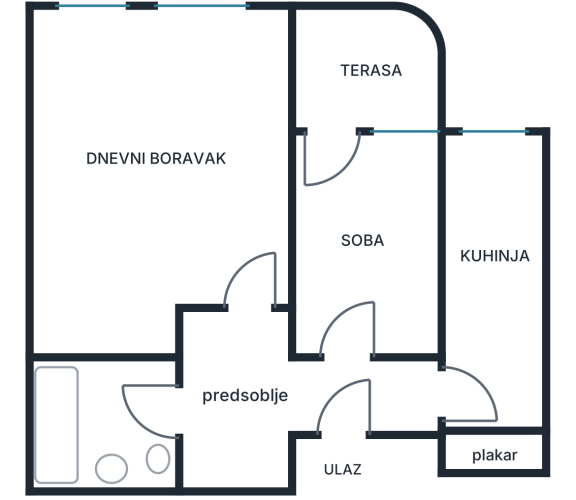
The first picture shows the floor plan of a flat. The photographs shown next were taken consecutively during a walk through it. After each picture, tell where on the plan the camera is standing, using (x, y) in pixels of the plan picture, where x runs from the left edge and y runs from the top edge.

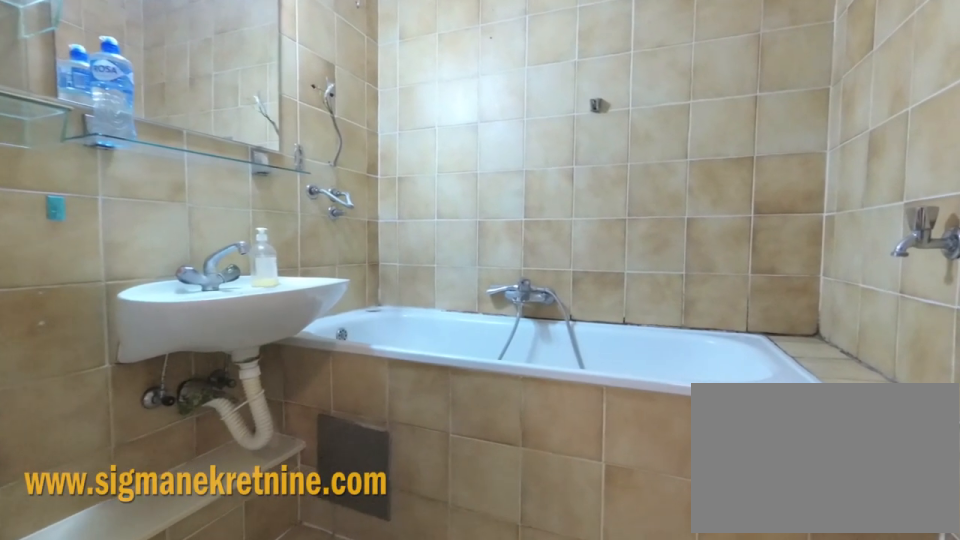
(167, 399)
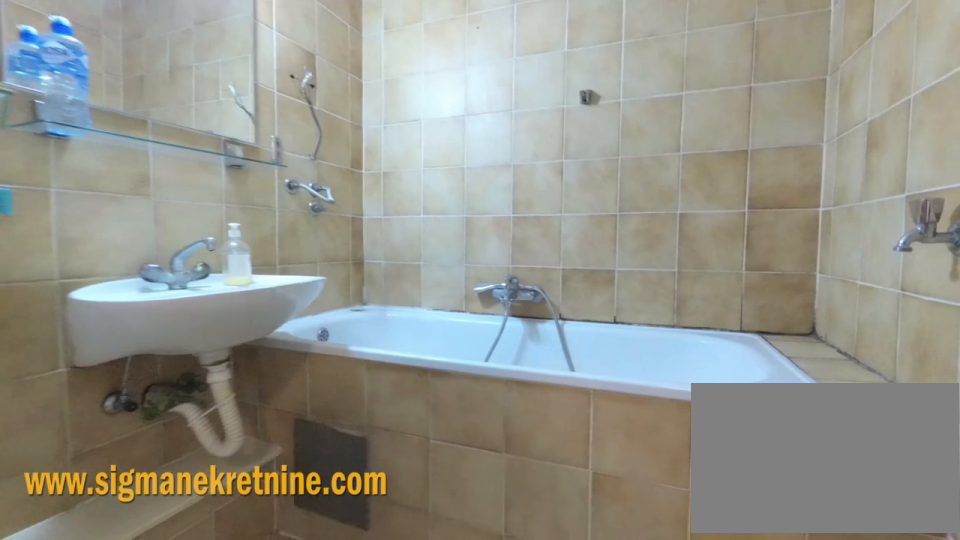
(157, 399)
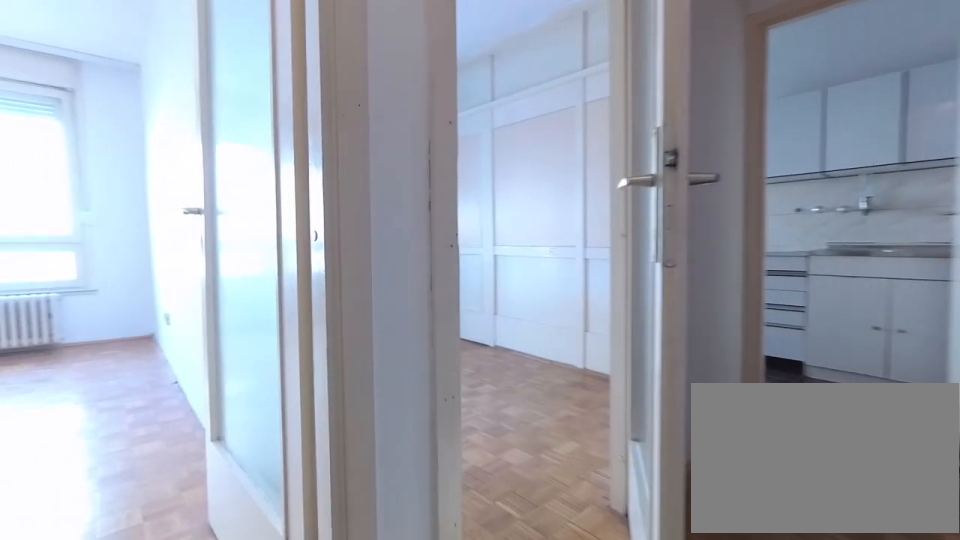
(272, 396)
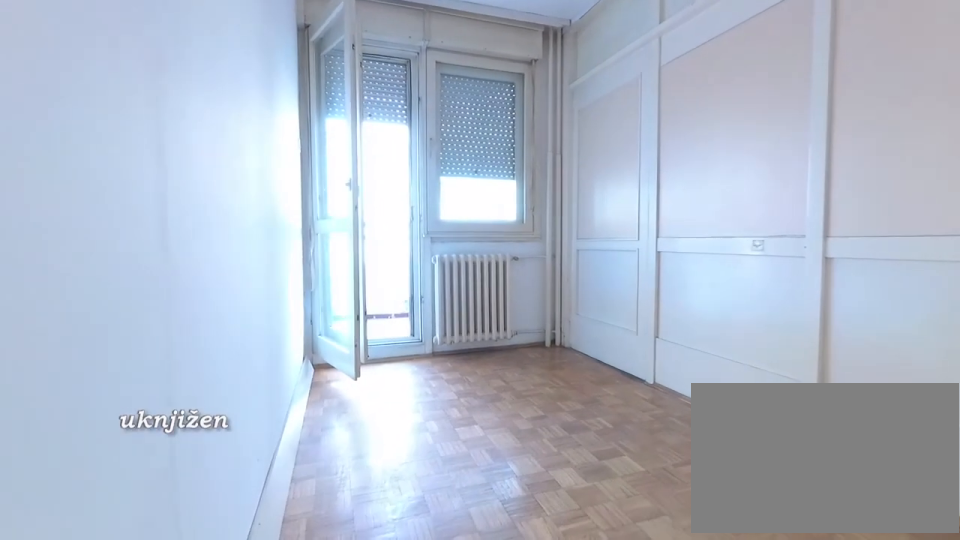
(337, 372)
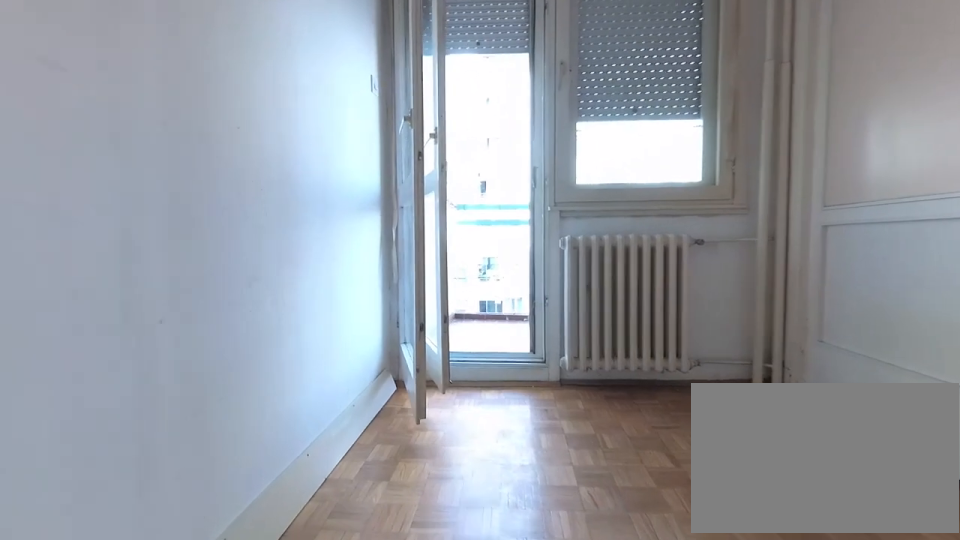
(342, 304)
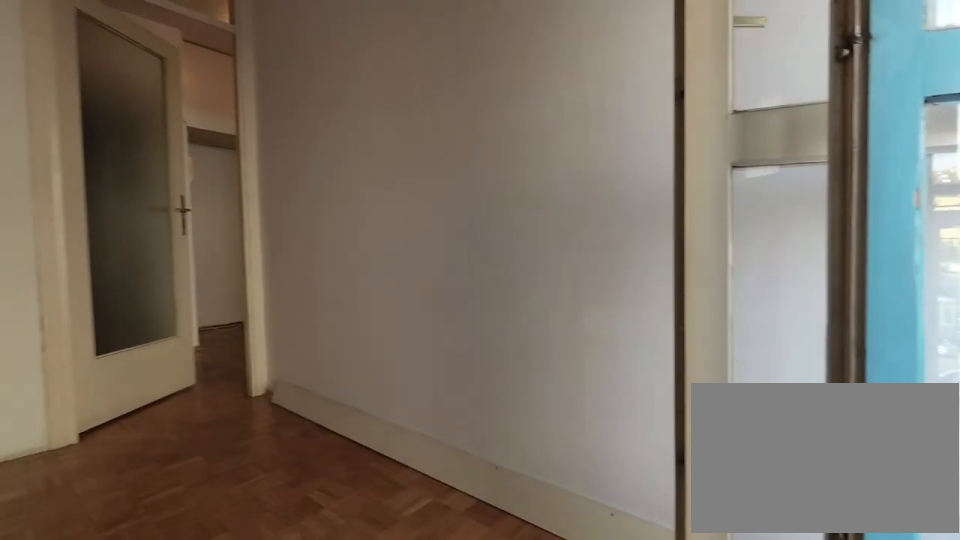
(361, 146)
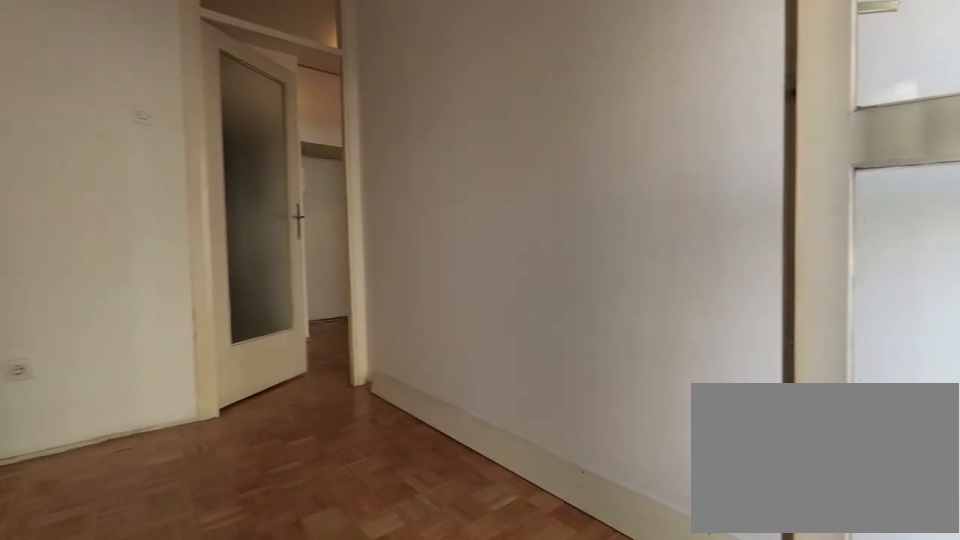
(361, 145)
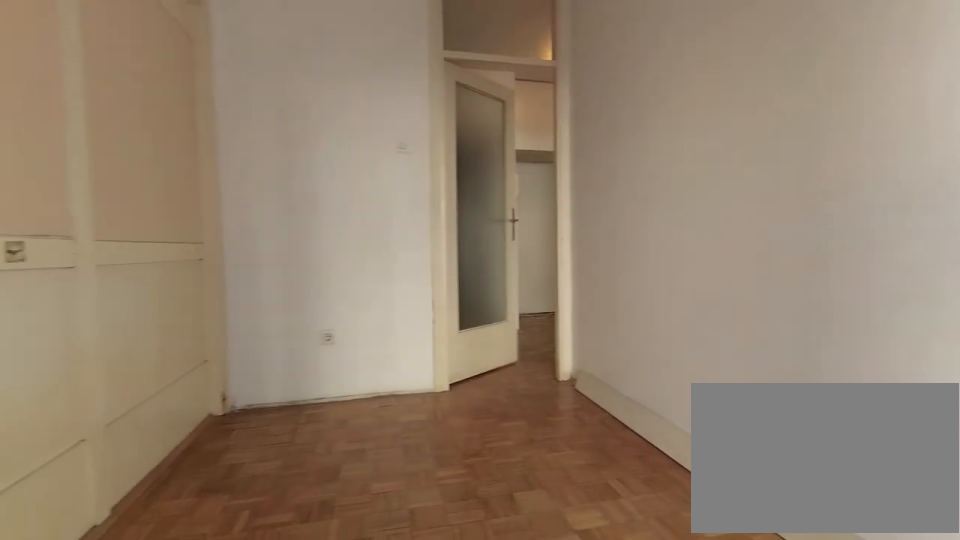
(355, 139)
